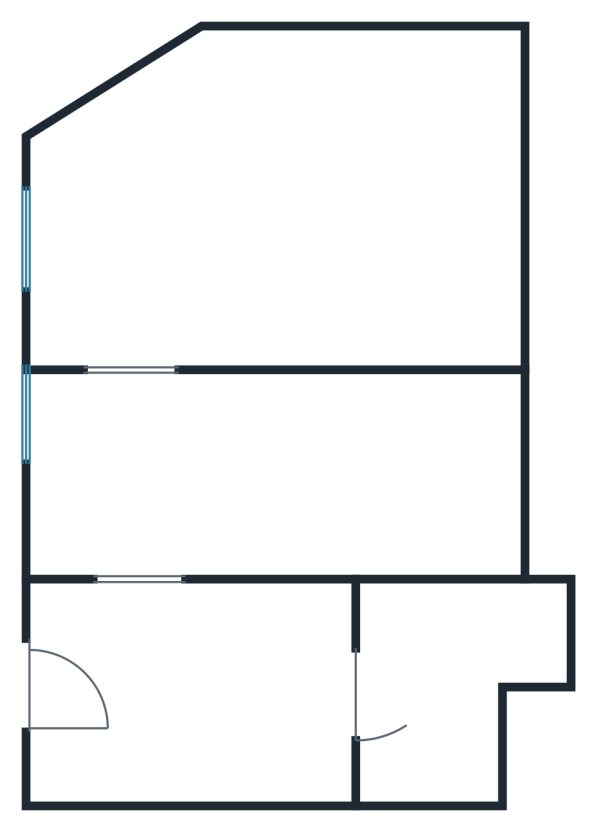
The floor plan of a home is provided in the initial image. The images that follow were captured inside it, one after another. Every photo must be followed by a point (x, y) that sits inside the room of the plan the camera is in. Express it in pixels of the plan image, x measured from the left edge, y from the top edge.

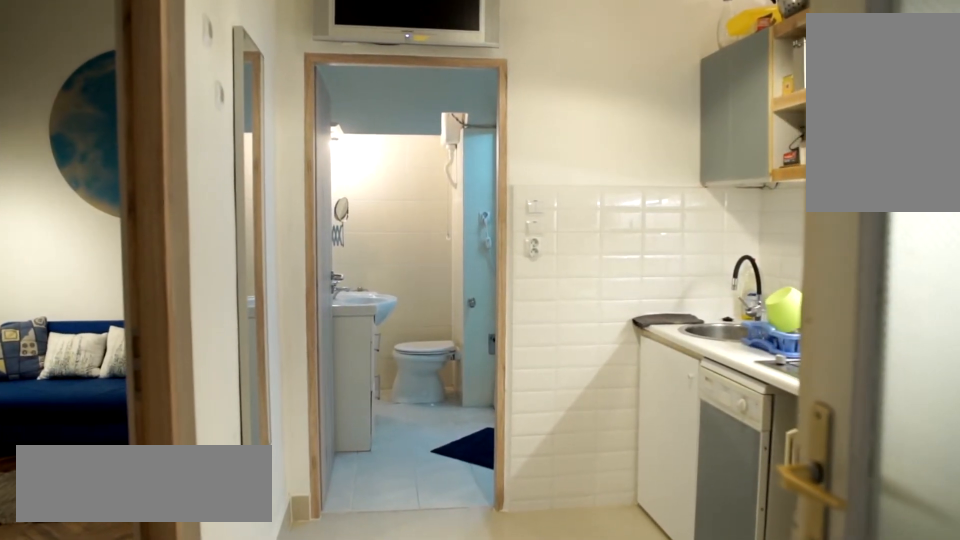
(170, 684)
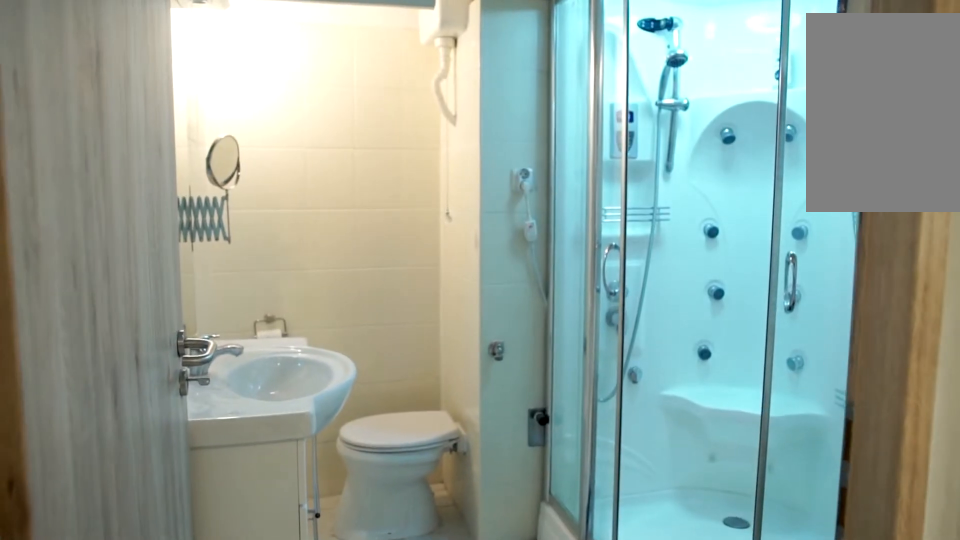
(438, 694)
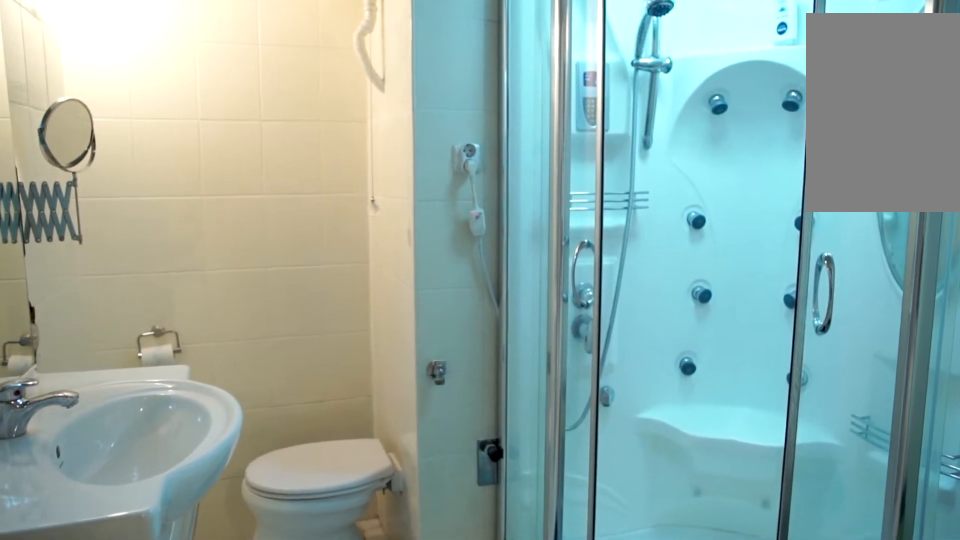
(439, 693)
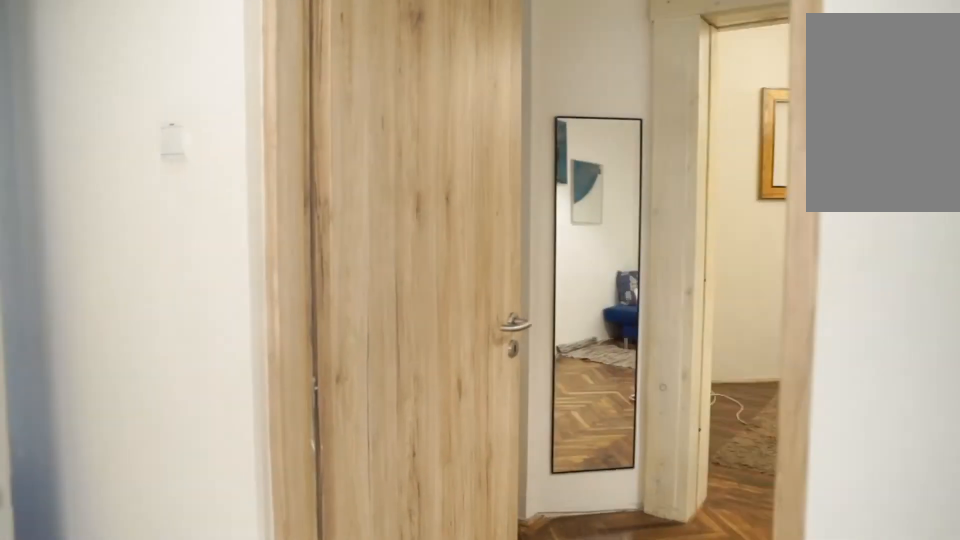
(218, 689)
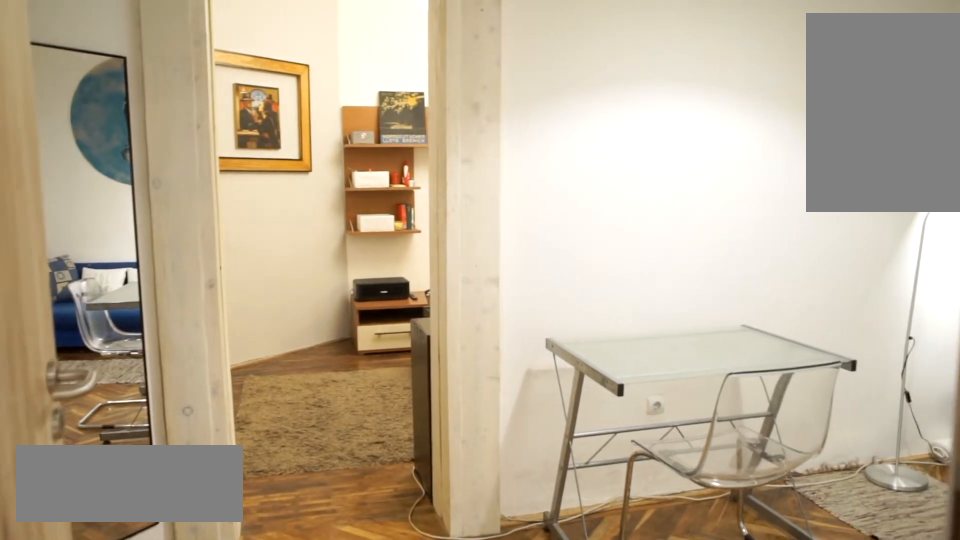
(268, 475)
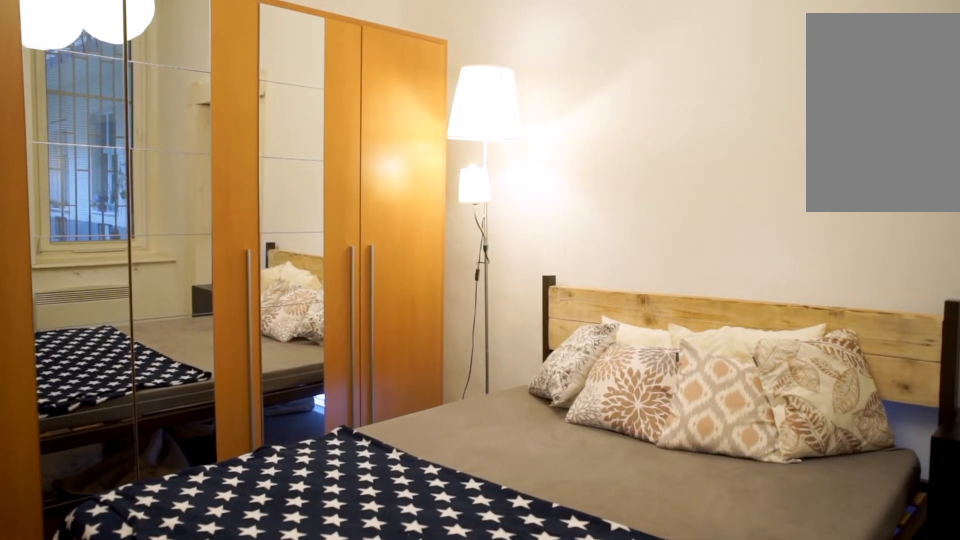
(242, 217)
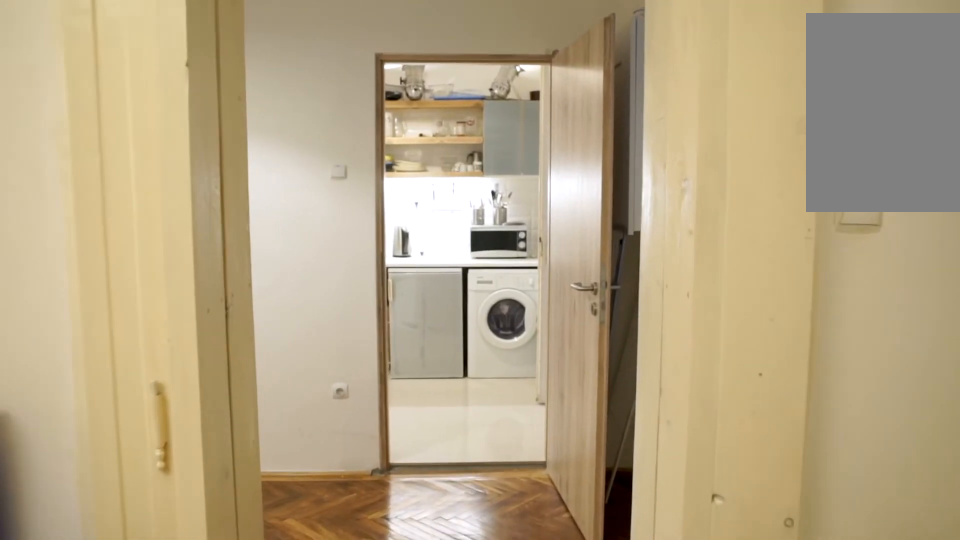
(242, 217)
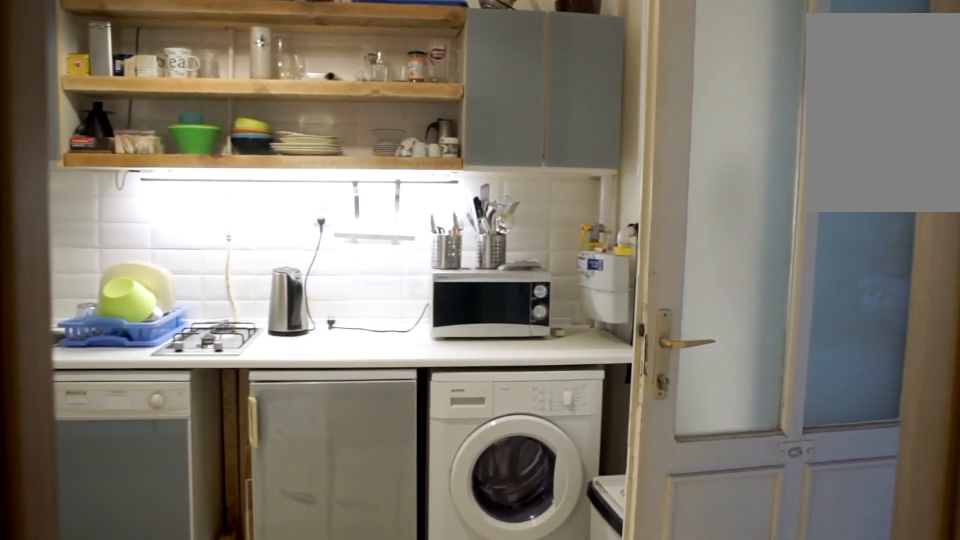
(139, 477)
